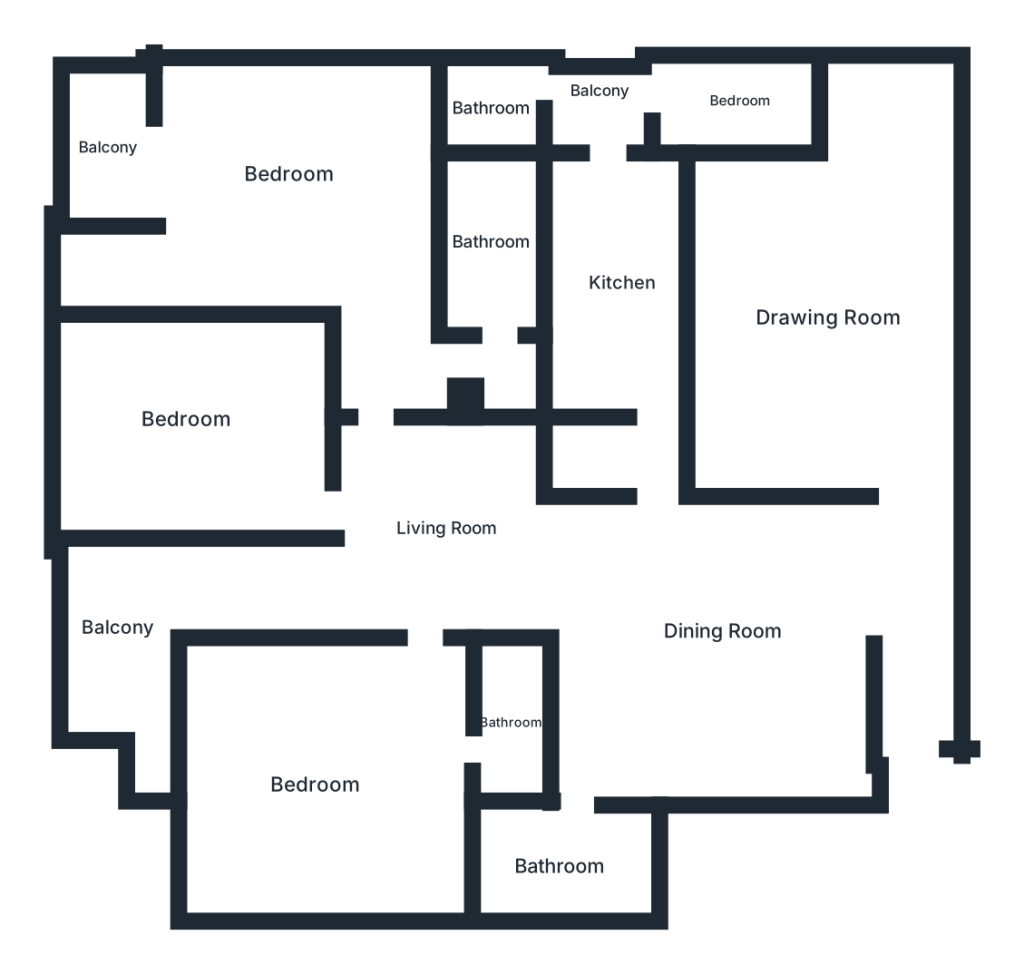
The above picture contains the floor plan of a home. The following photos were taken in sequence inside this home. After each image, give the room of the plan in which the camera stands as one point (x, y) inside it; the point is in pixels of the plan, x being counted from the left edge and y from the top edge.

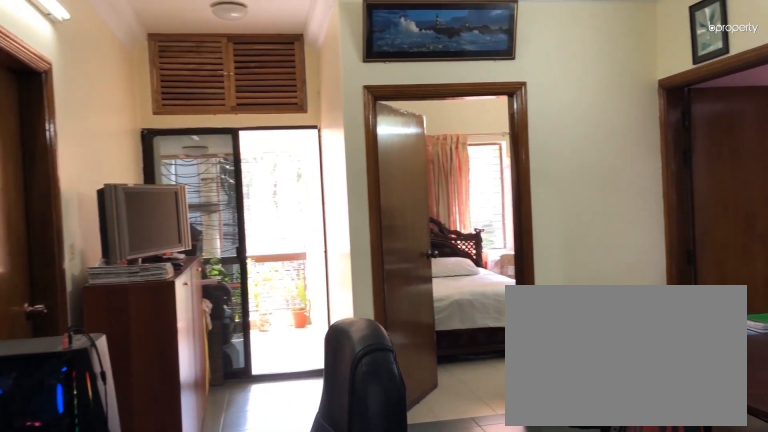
(439, 527)
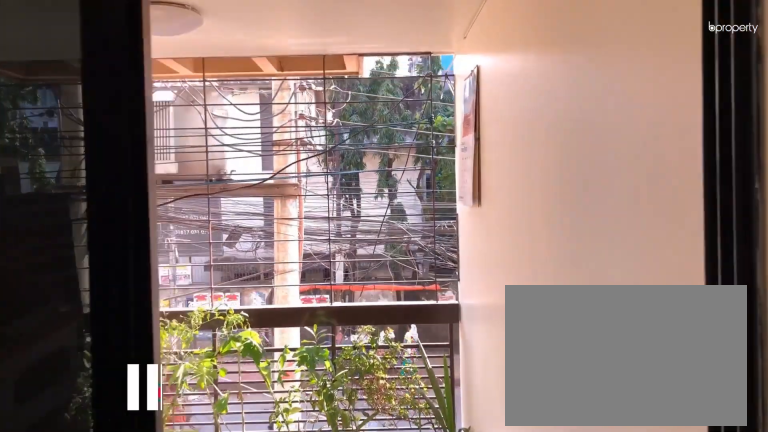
(115, 620)
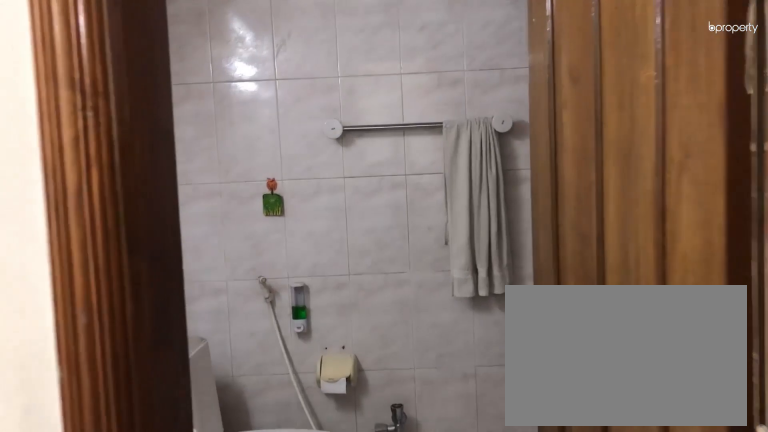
(551, 858)
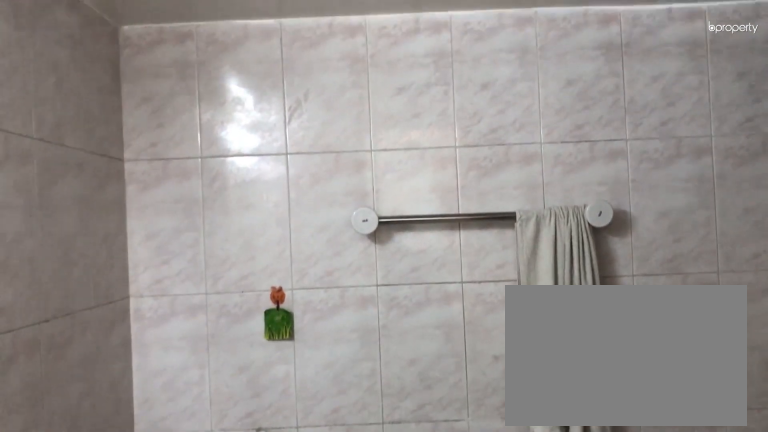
(551, 858)
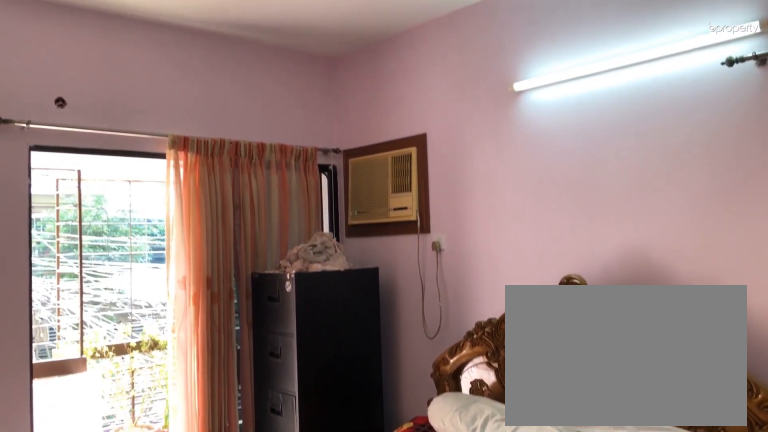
(286, 168)
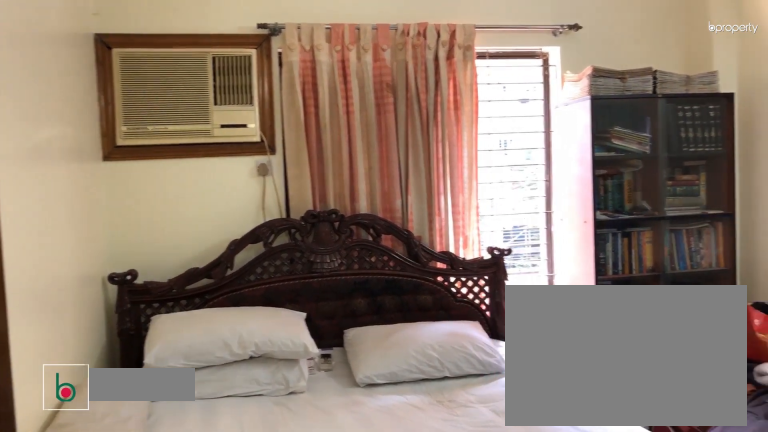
(189, 421)
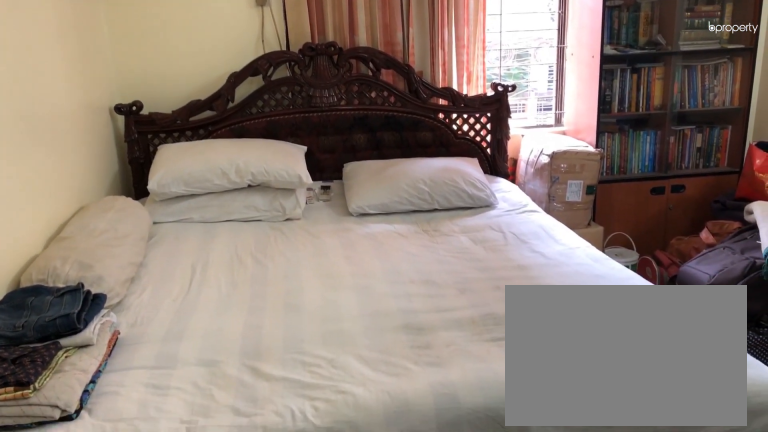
(189, 423)
